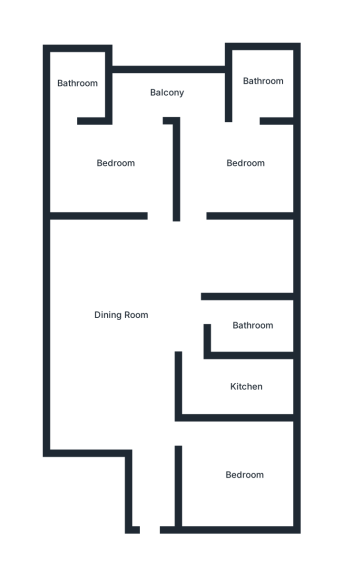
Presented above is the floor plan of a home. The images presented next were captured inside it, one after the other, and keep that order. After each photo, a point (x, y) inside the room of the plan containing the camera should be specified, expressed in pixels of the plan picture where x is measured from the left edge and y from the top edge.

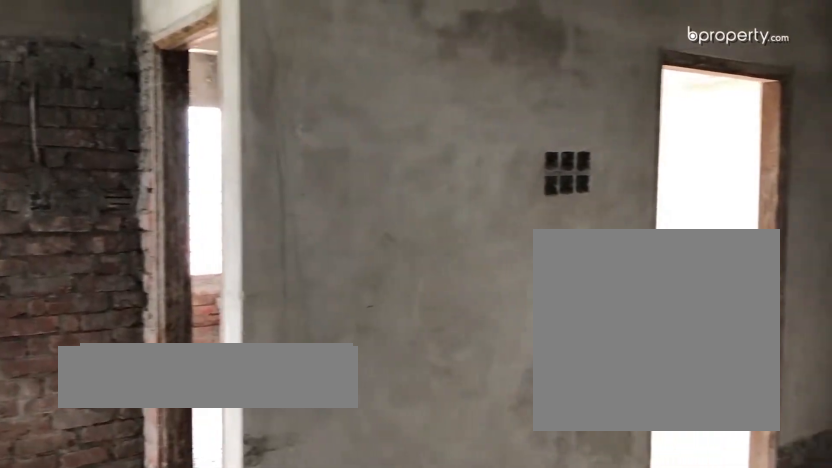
(123, 315)
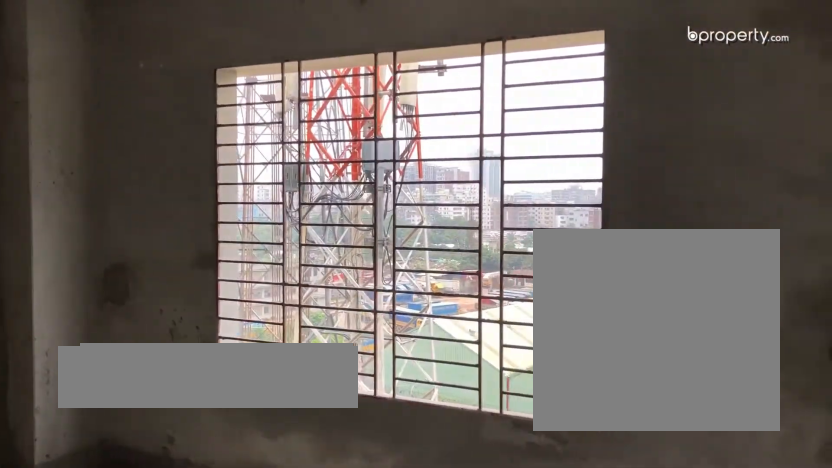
(245, 163)
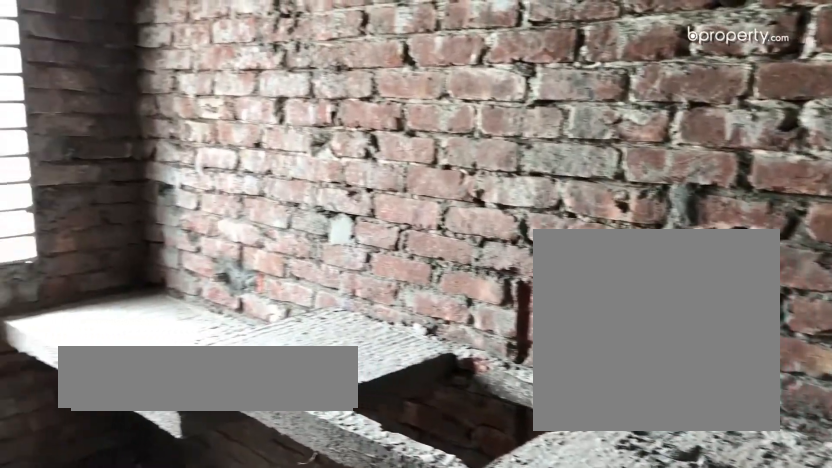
(248, 384)
